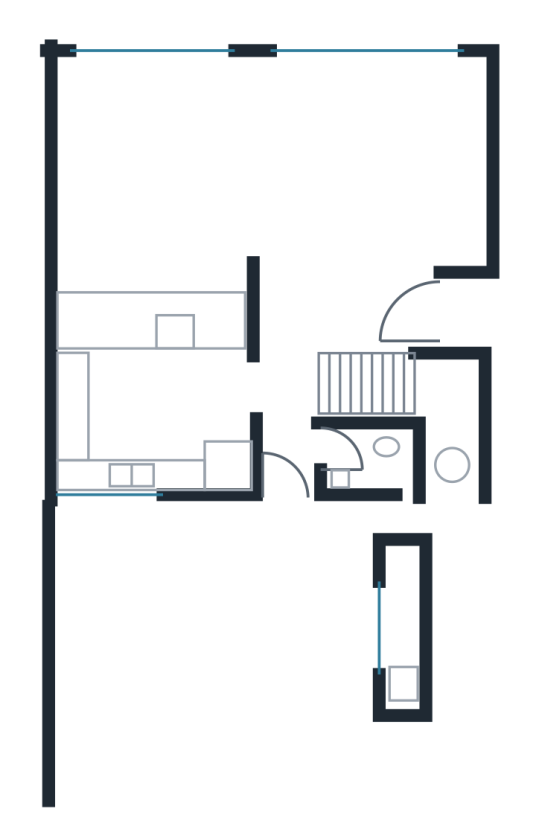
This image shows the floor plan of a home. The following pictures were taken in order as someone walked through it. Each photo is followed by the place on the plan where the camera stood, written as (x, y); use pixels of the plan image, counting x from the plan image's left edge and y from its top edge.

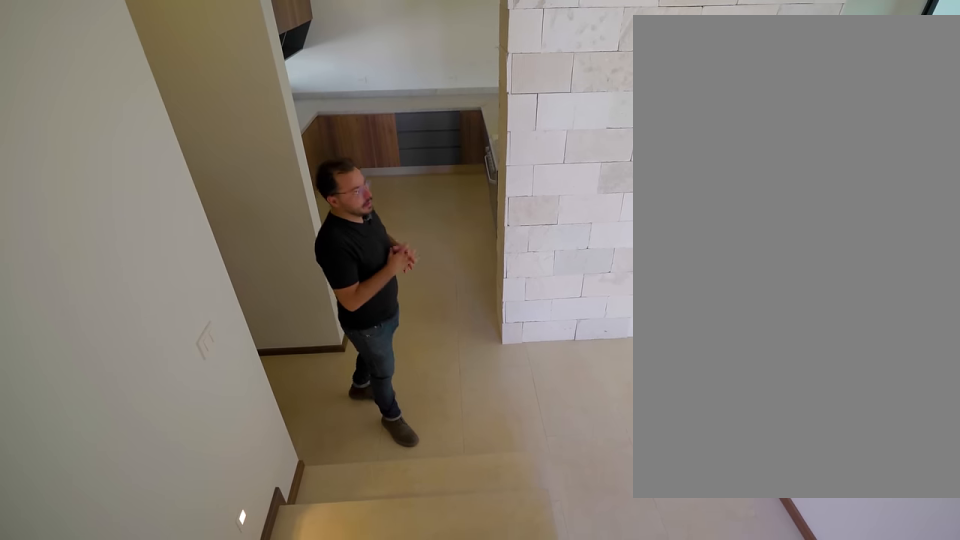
(340, 385)
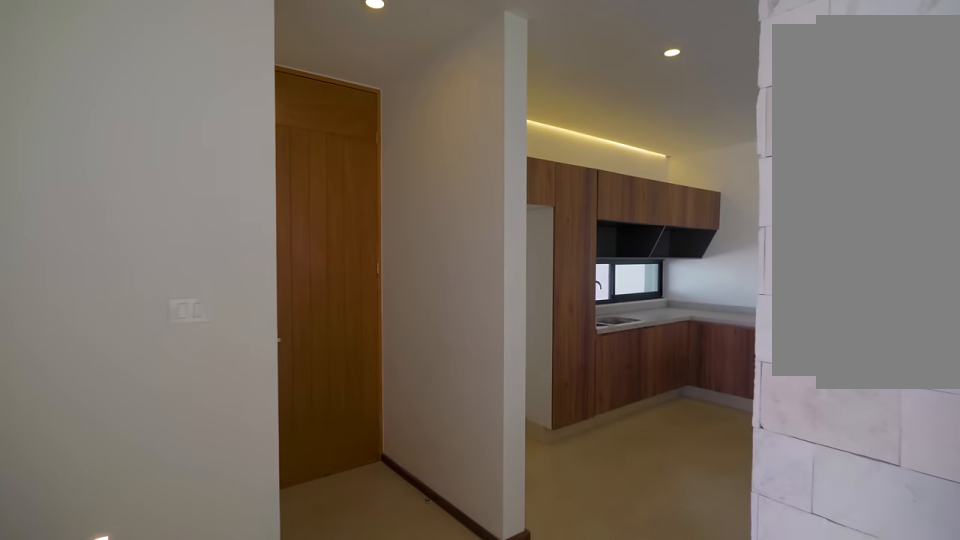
(308, 387)
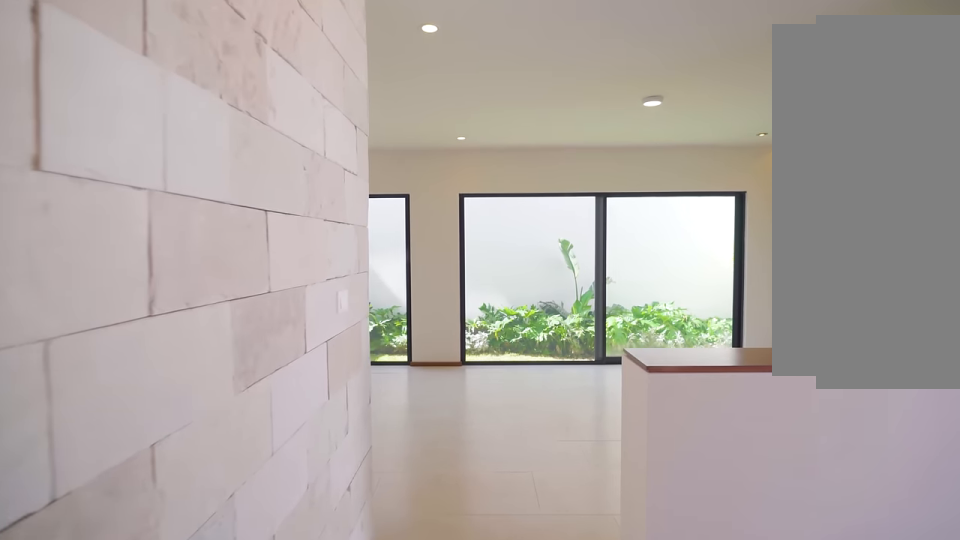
(294, 395)
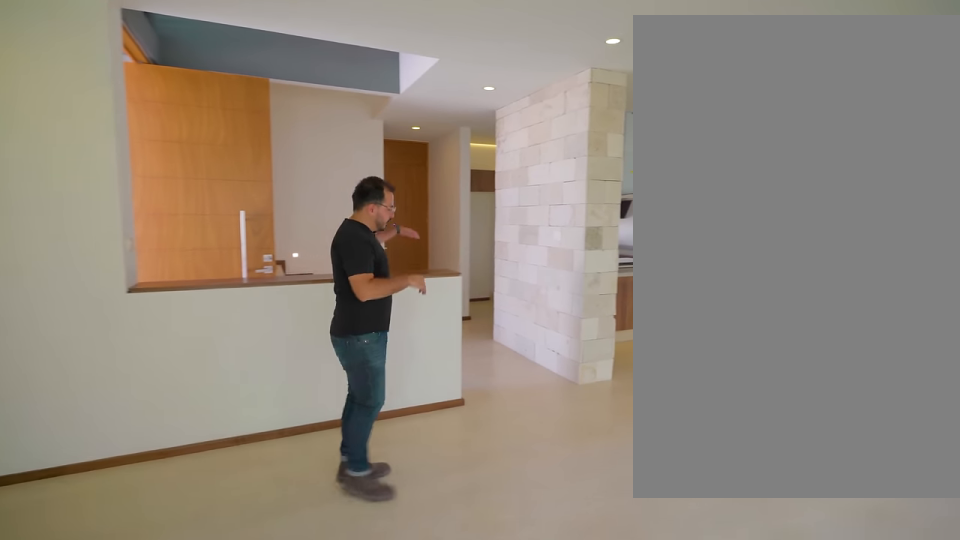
(459, 107)
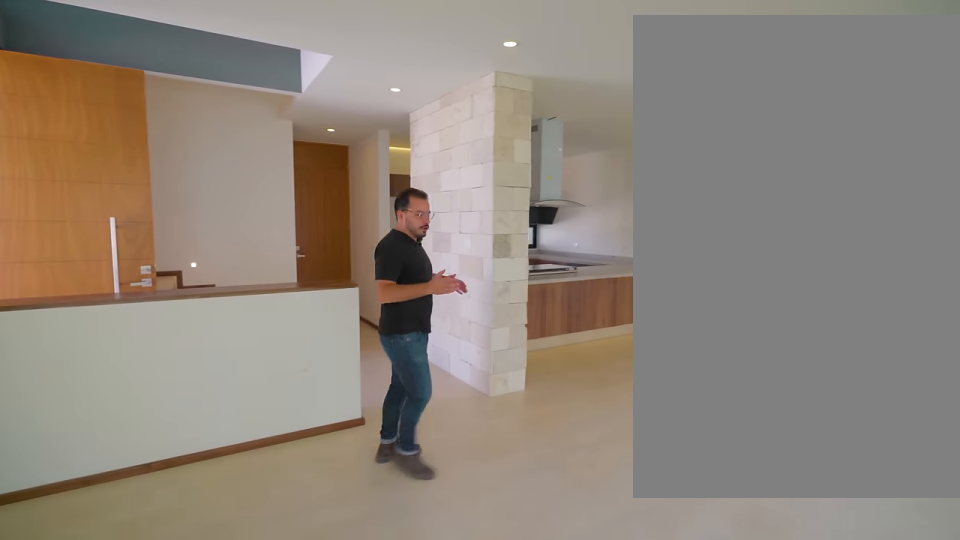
(459, 88)
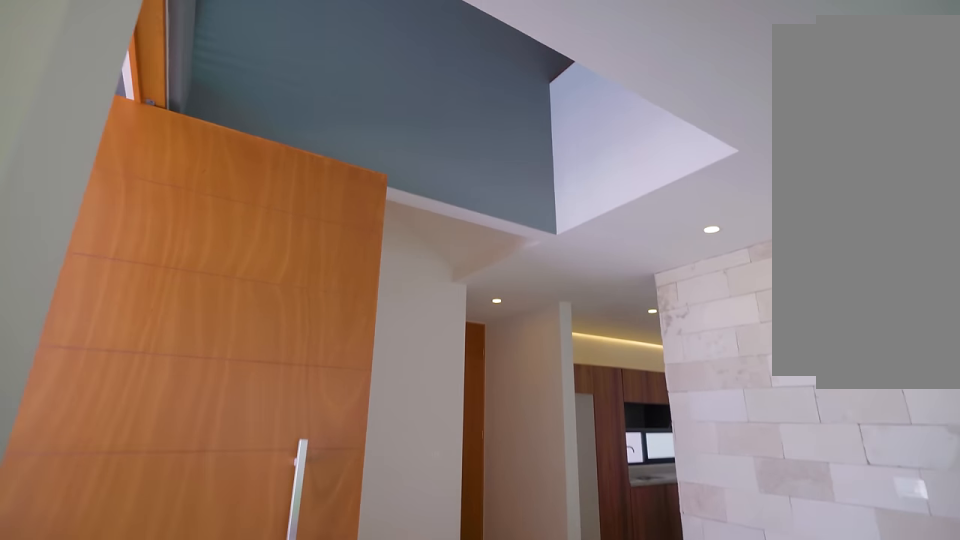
(388, 175)
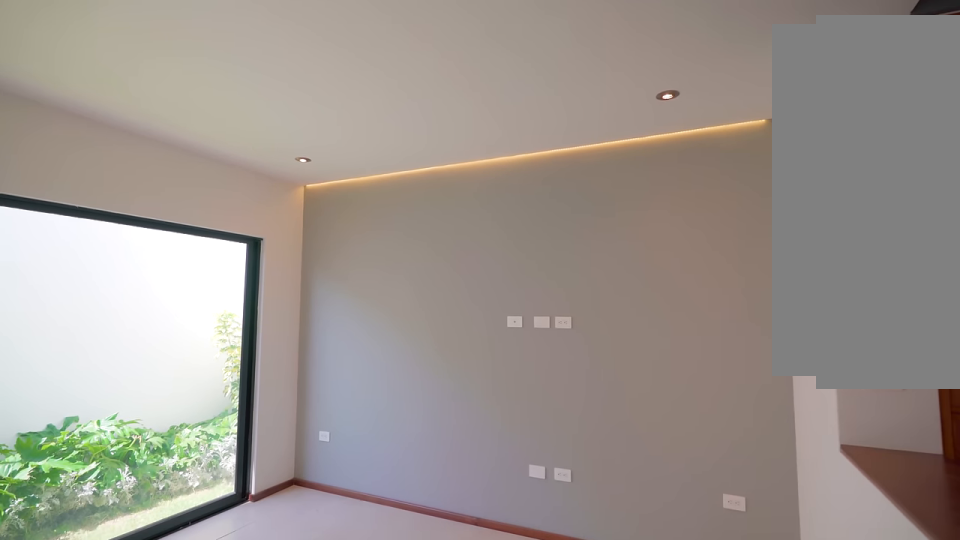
(308, 251)
